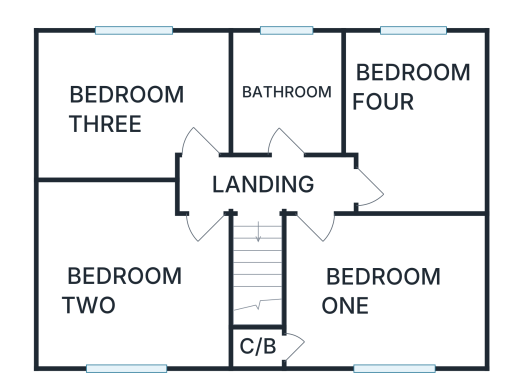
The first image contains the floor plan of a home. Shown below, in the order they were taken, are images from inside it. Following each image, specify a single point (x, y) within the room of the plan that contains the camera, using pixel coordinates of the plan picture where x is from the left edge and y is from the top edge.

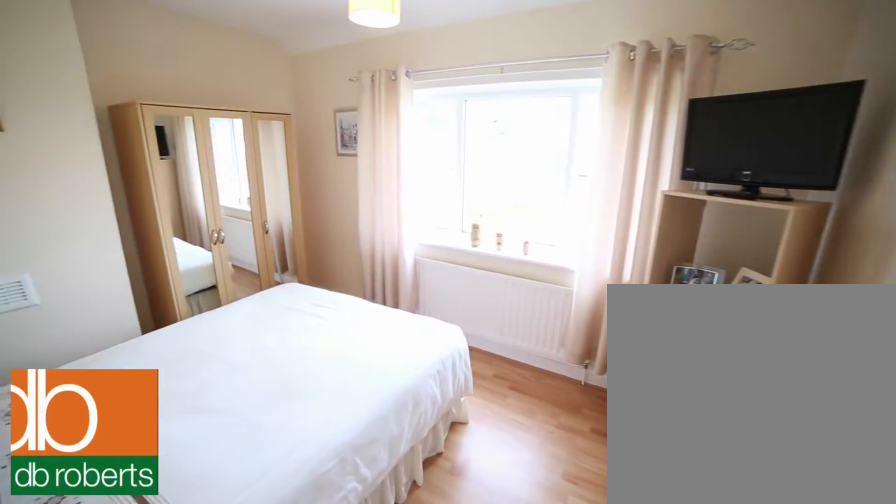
(130, 101)
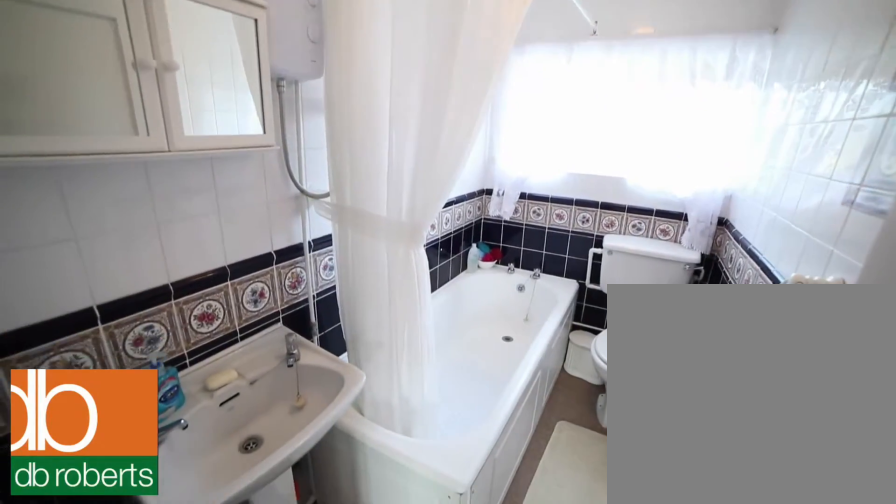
(287, 91)
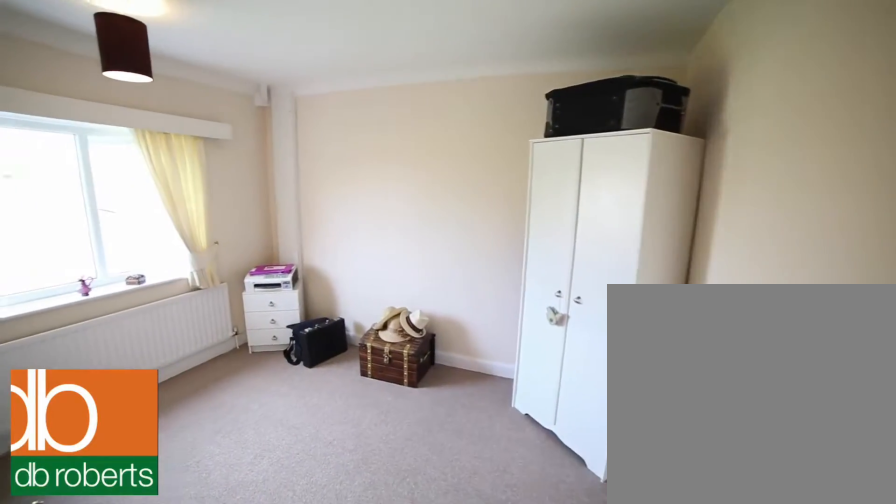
(418, 122)
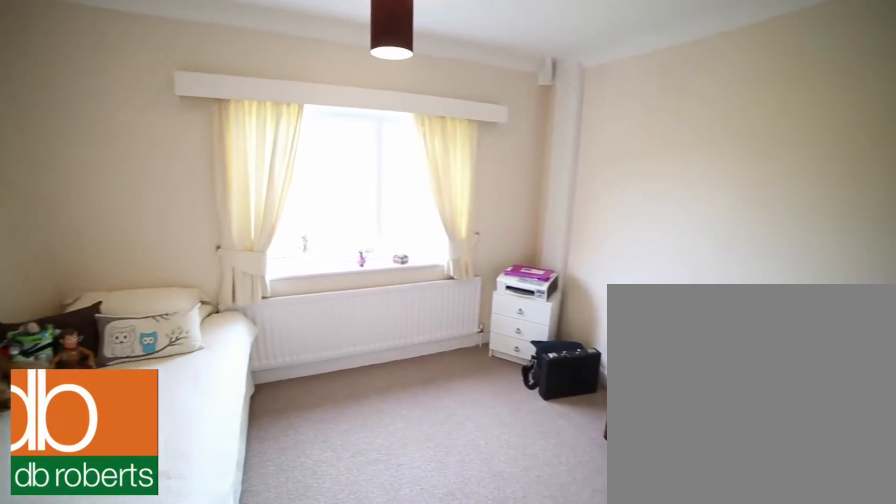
(418, 122)
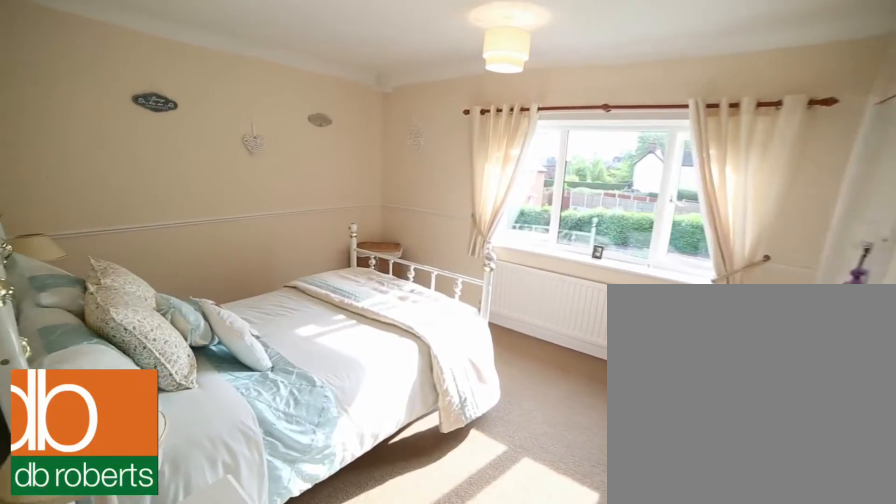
(385, 290)
